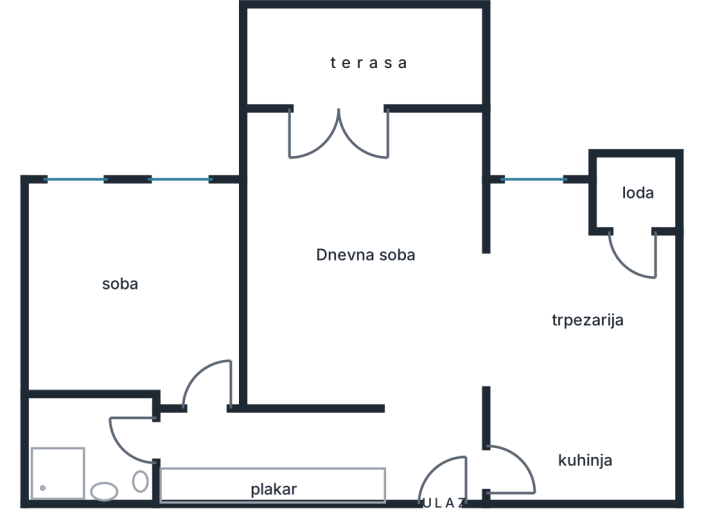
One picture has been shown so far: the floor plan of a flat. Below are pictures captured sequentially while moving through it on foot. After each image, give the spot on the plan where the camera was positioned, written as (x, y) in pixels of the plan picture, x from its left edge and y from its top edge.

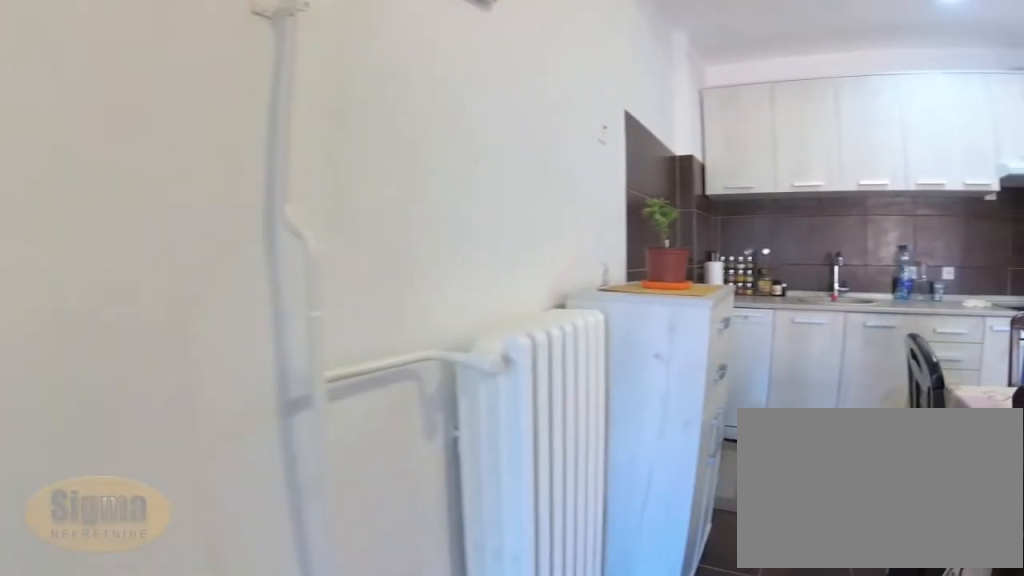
(640, 255)
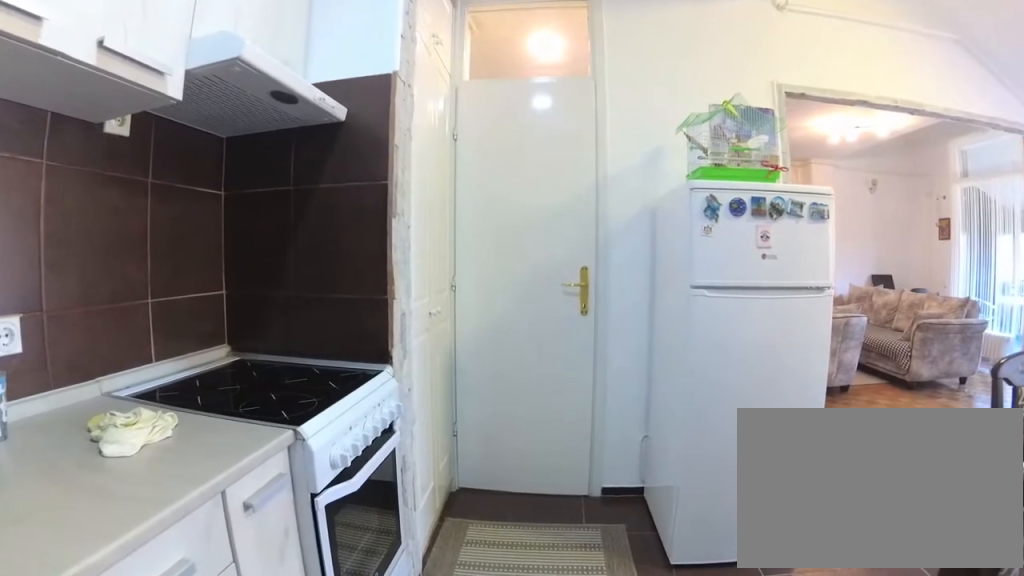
(648, 441)
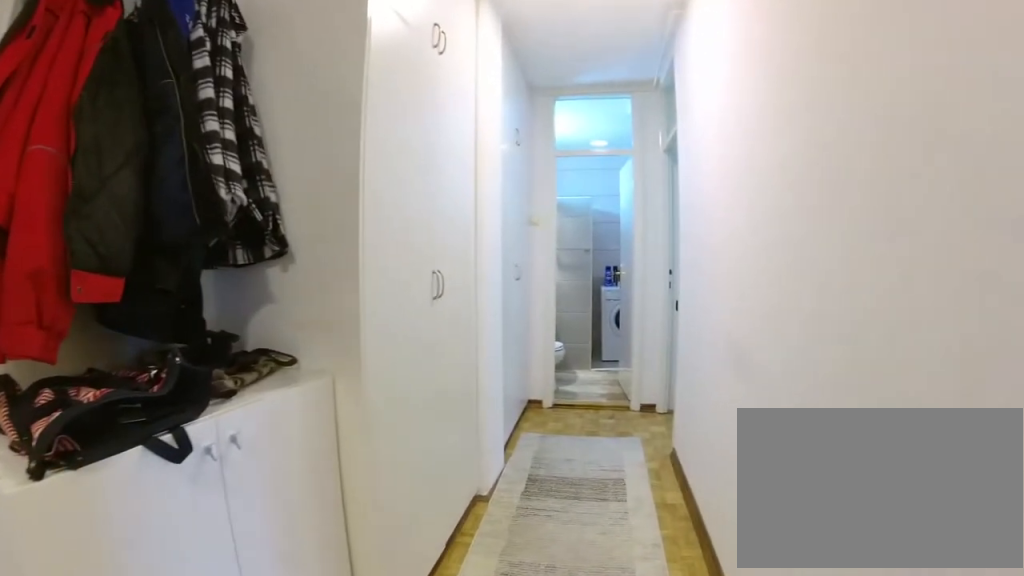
(415, 440)
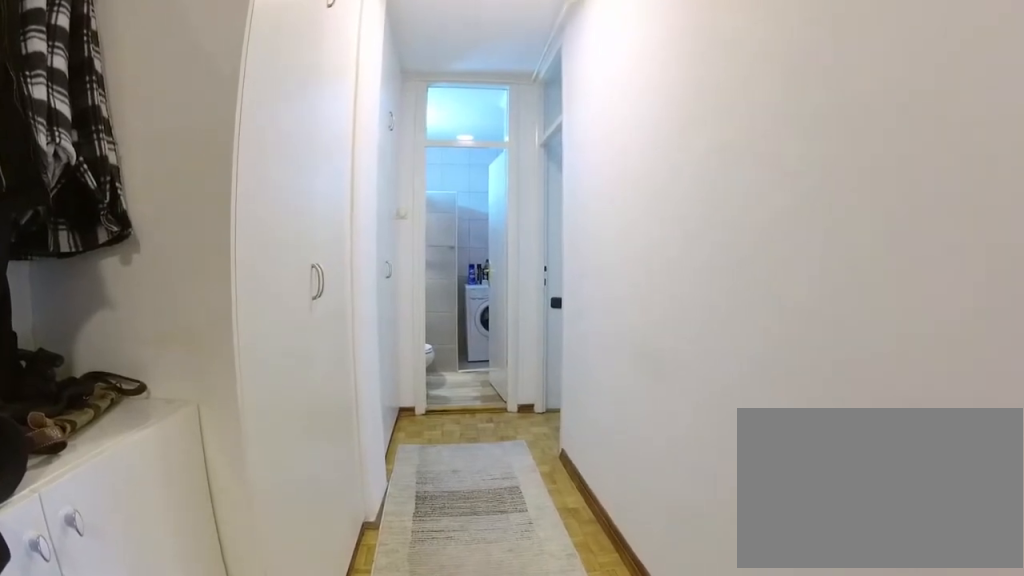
(375, 442)
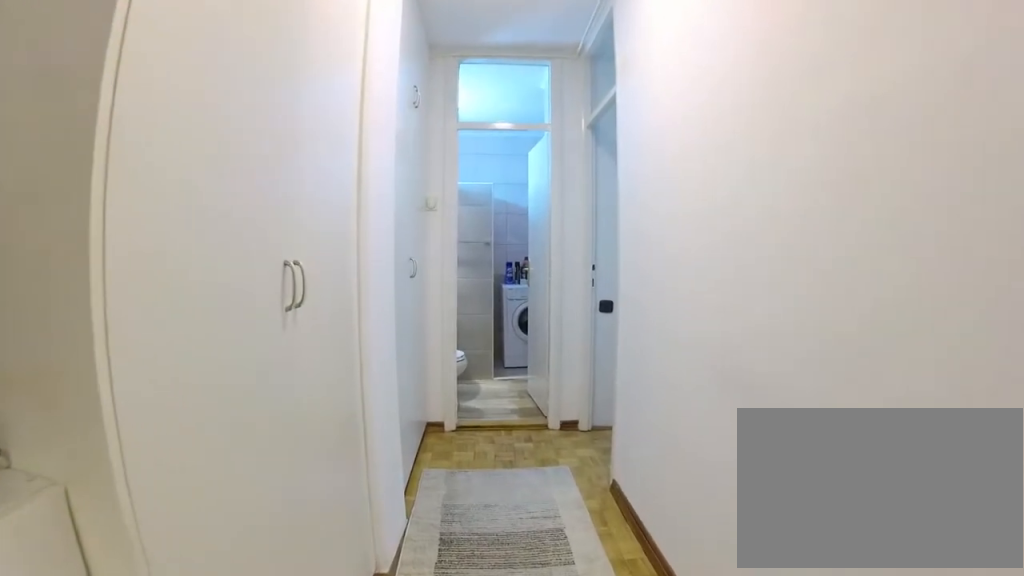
(354, 441)
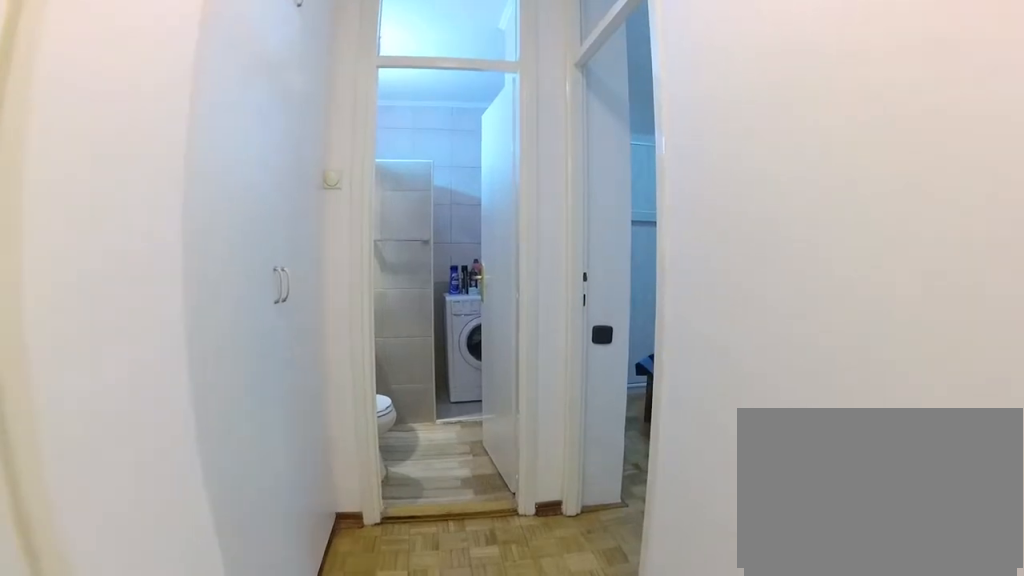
(314, 443)
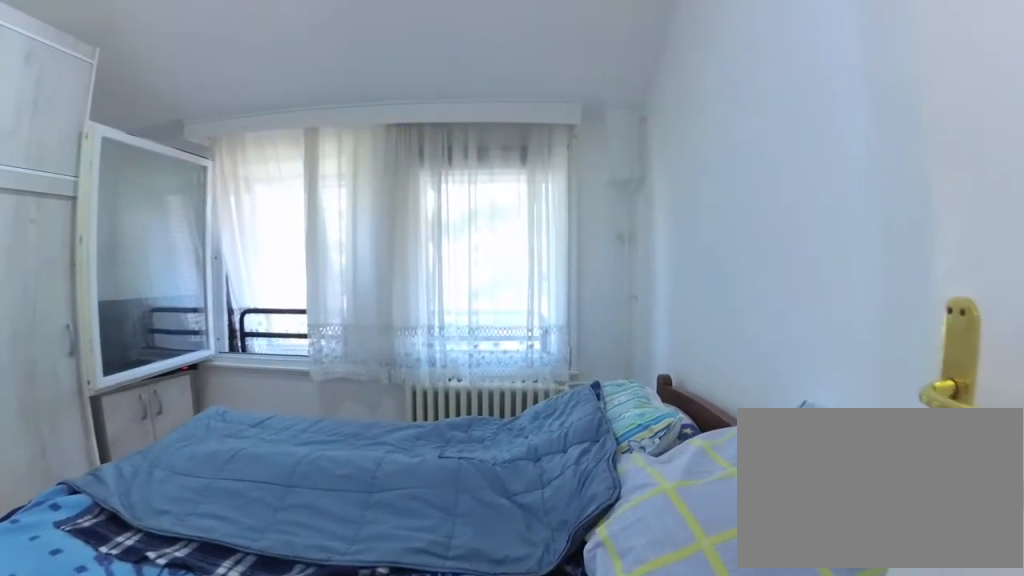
(212, 416)
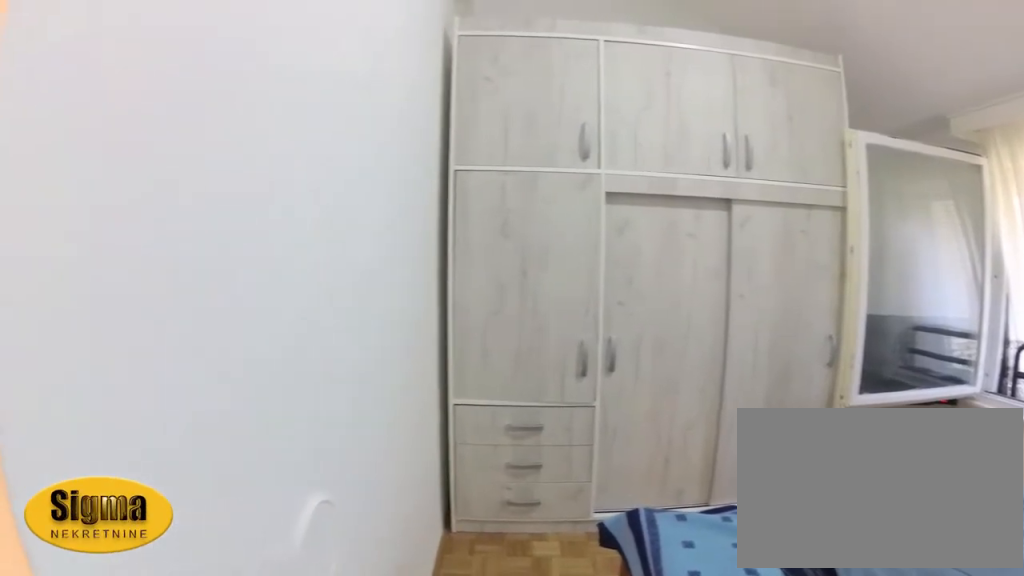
(214, 368)
